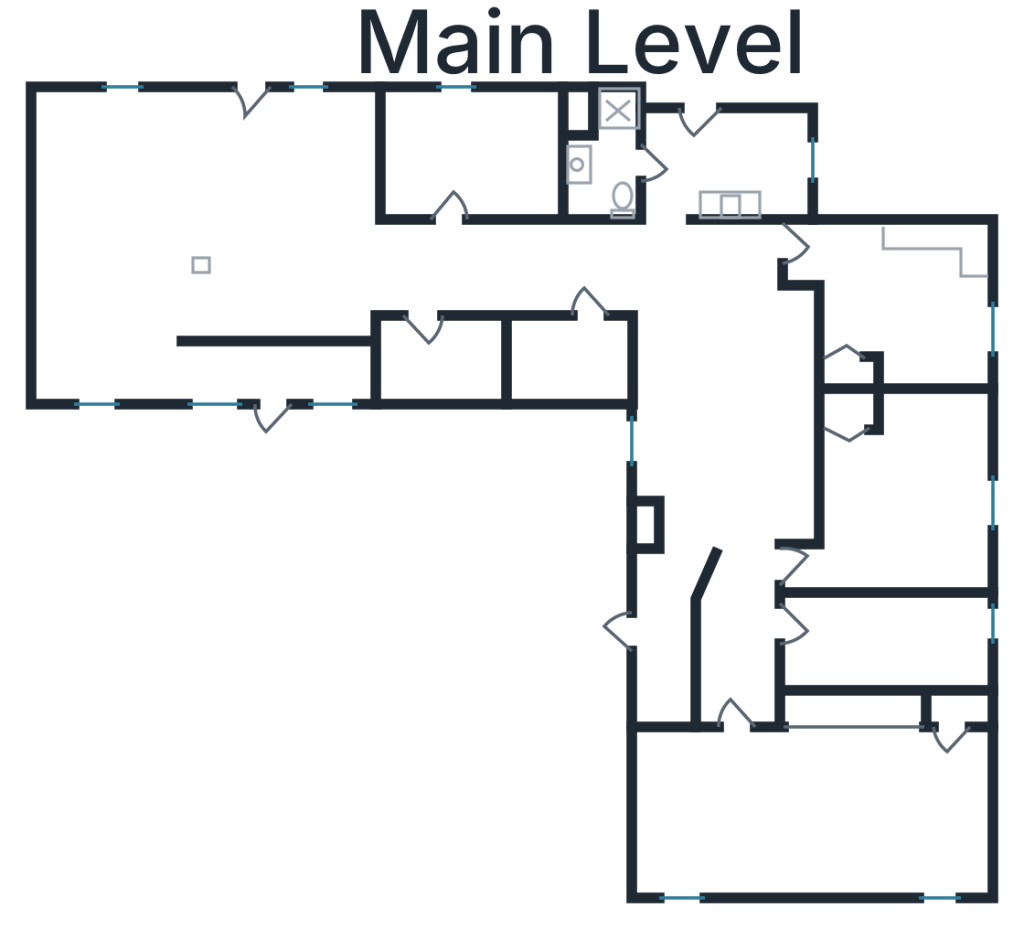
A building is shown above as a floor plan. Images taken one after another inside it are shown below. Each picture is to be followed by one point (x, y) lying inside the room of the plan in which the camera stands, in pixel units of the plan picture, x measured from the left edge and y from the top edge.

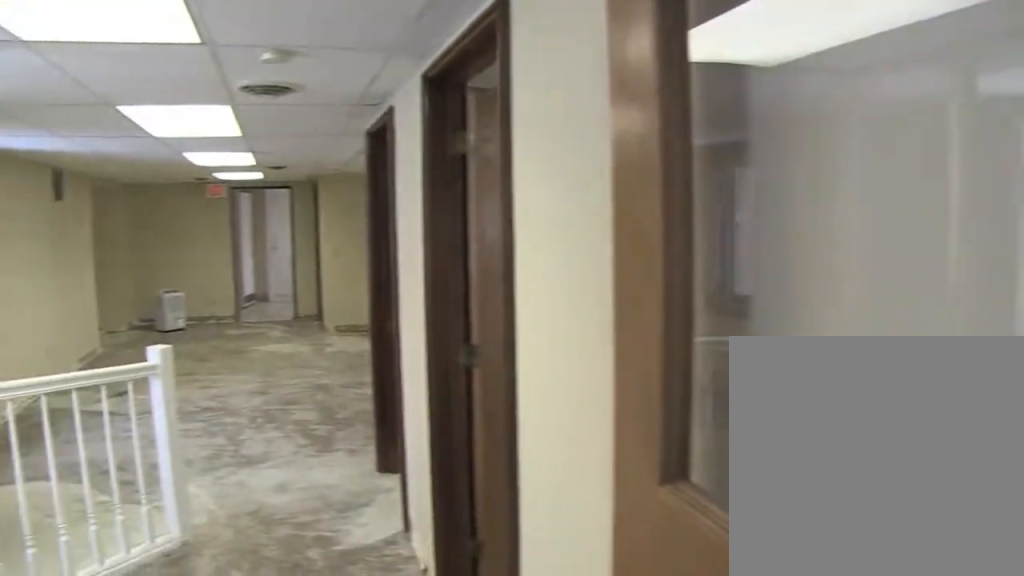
(740, 642)
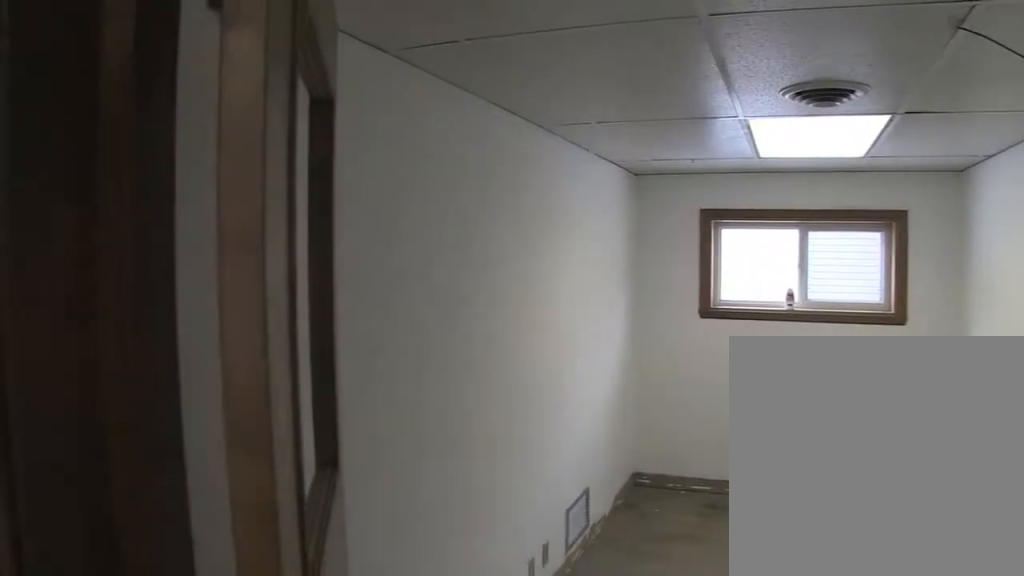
(881, 640)
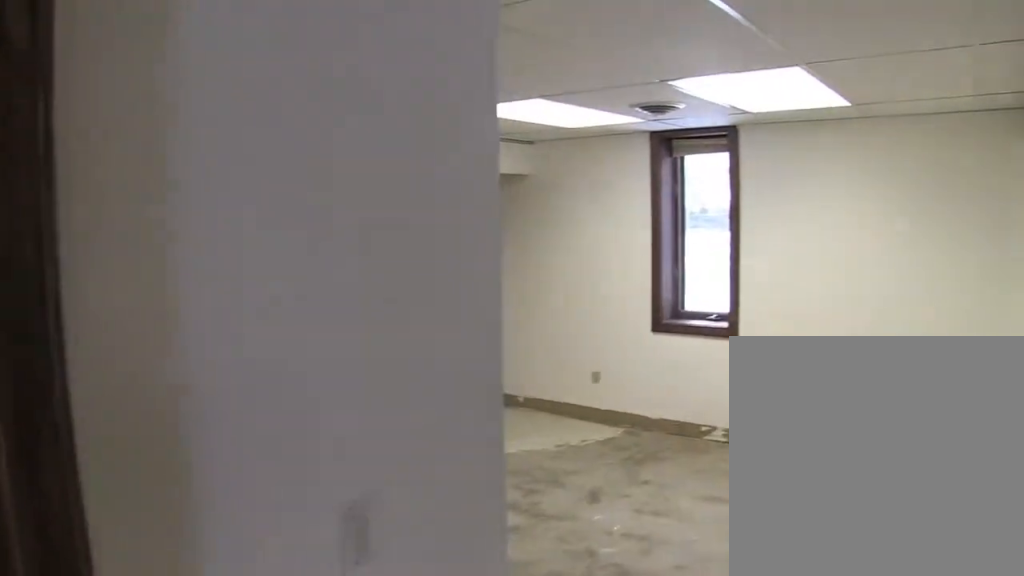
(899, 501)
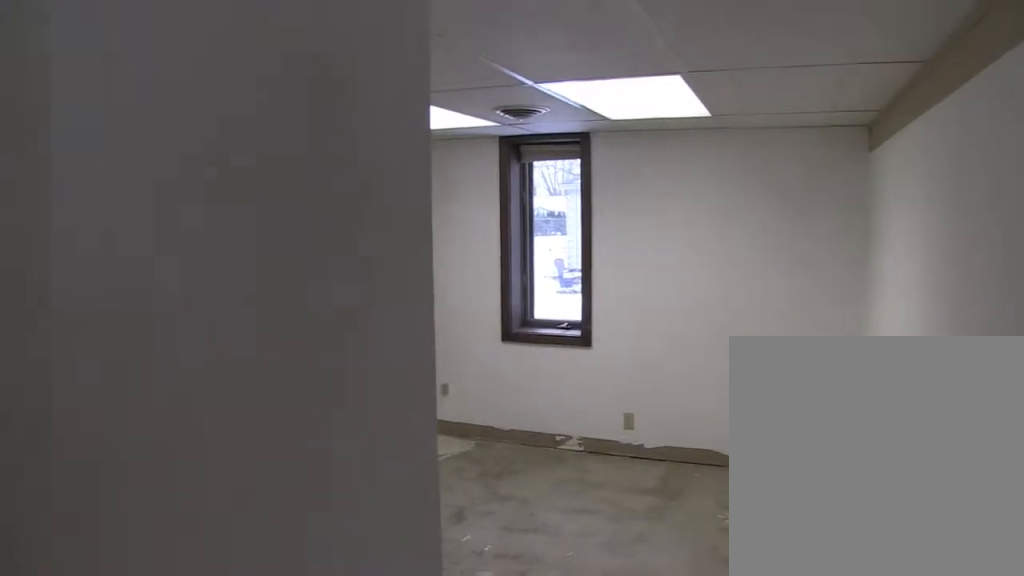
(899, 501)
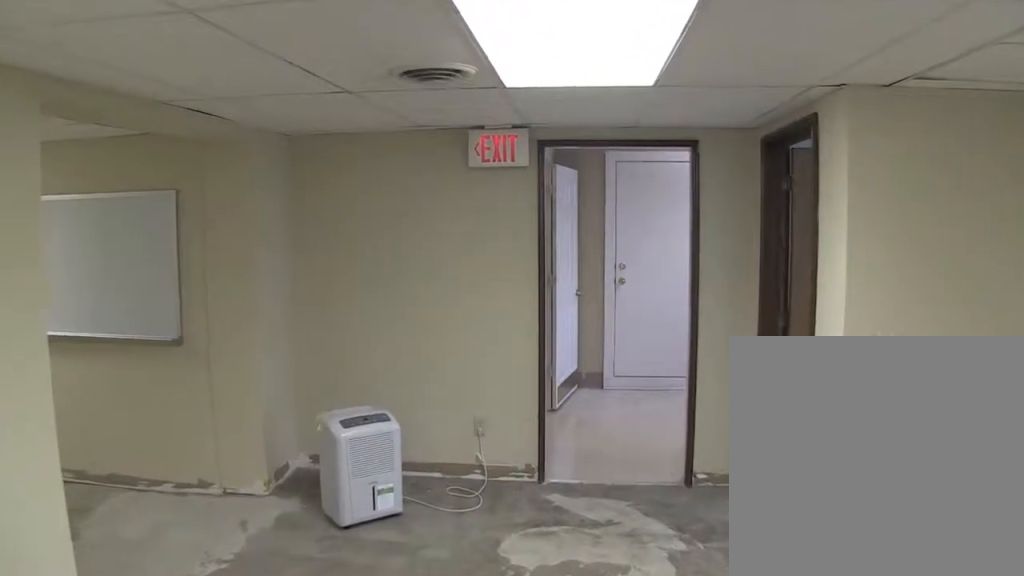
(723, 388)
